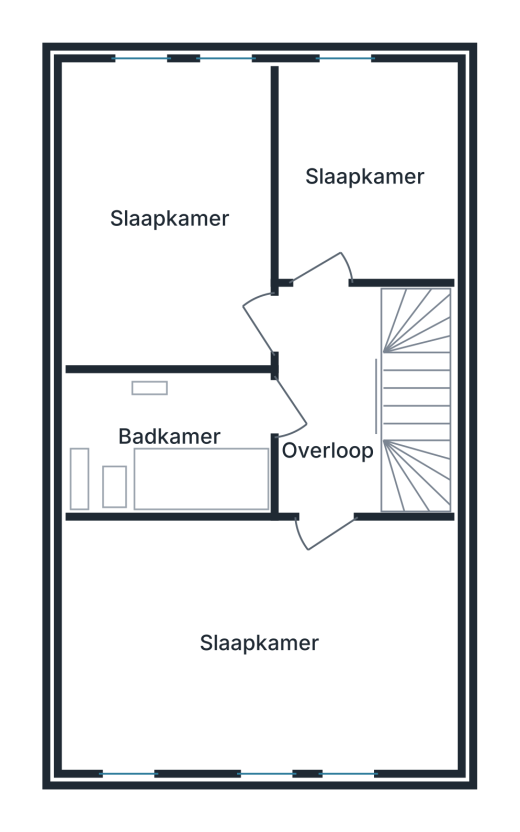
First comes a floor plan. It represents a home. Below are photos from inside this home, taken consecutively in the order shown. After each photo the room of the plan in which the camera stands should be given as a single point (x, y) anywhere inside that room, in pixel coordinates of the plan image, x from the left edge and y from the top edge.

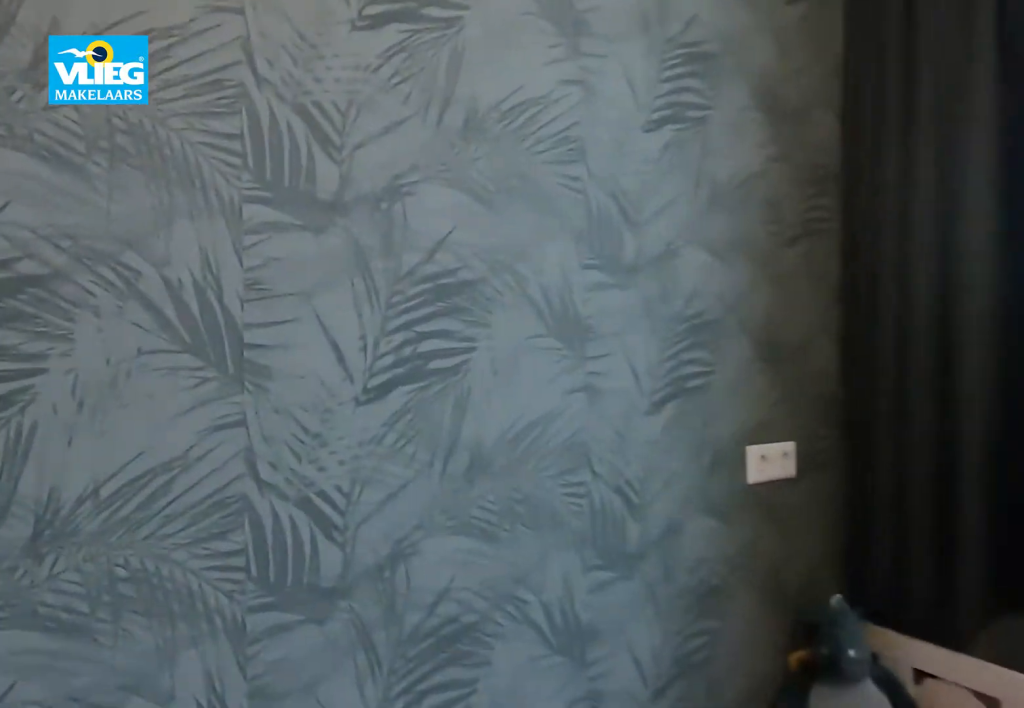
(158, 126)
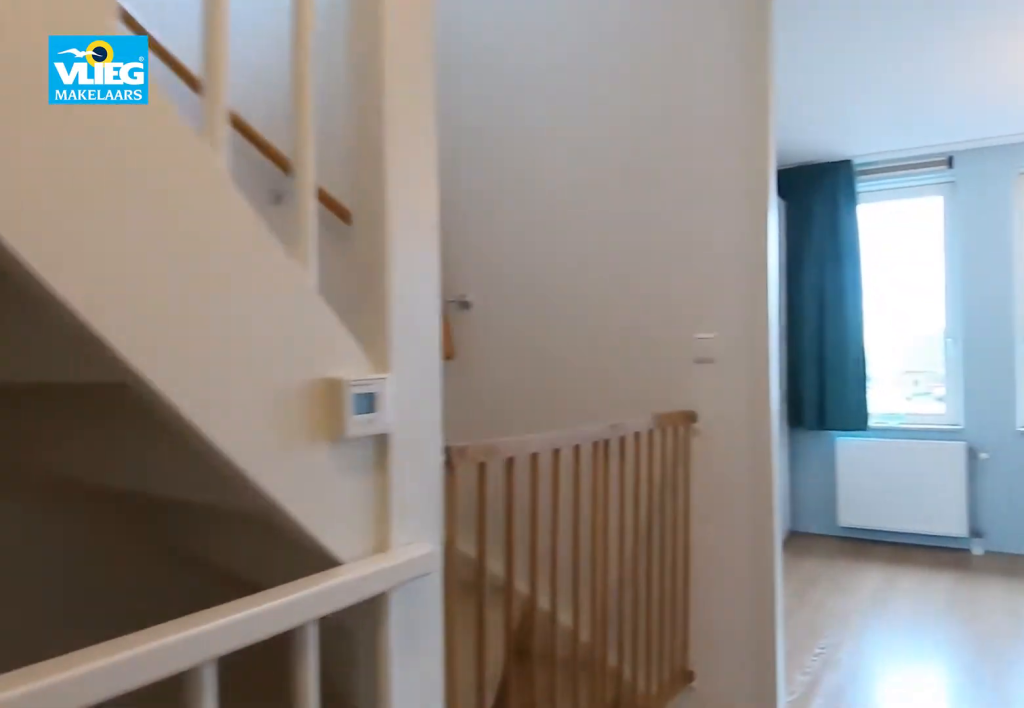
(346, 399)
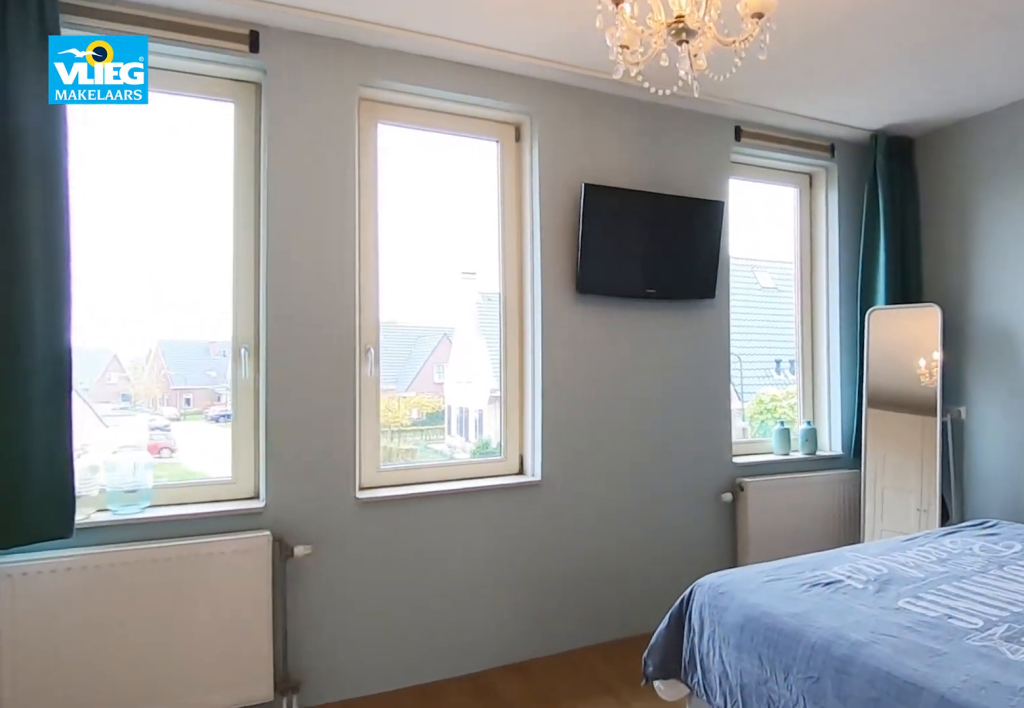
(258, 642)
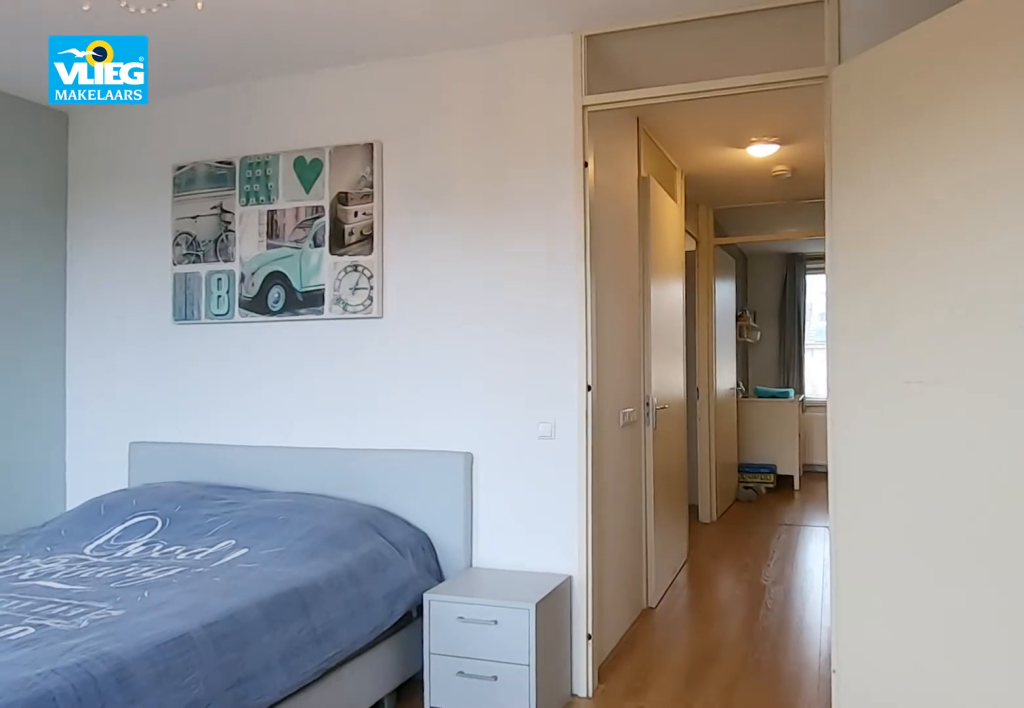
(258, 642)
